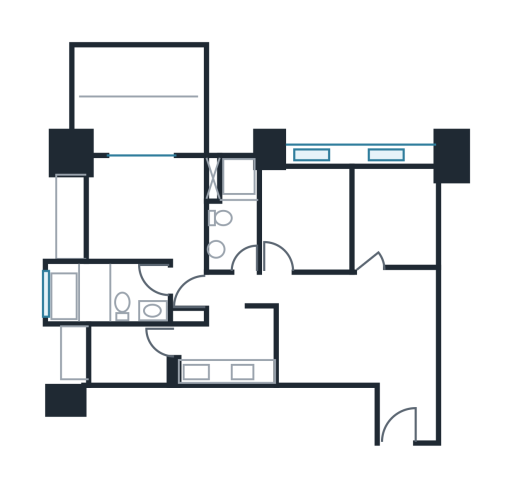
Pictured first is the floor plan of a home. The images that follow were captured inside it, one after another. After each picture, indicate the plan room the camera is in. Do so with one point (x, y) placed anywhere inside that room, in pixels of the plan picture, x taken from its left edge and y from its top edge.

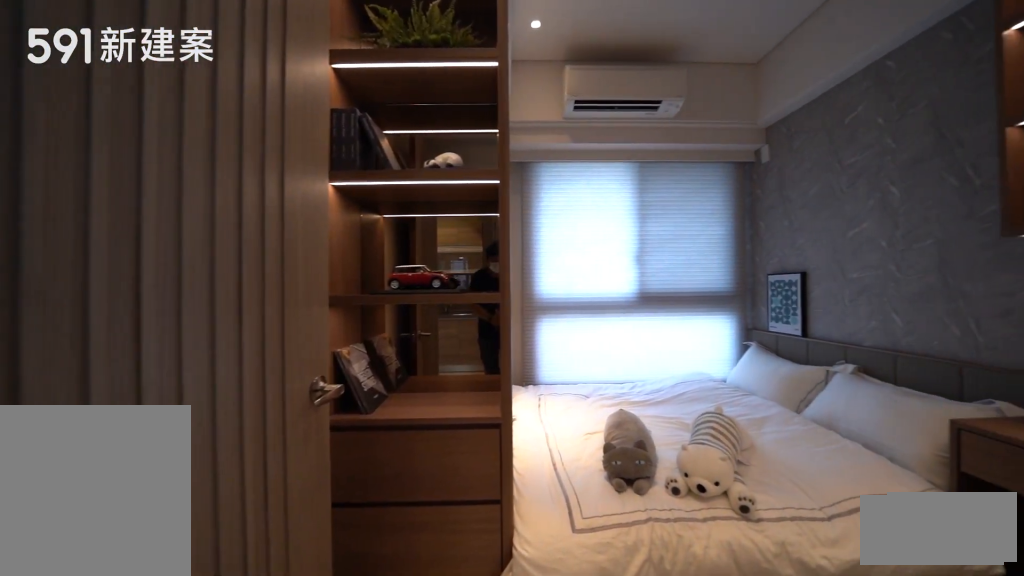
(305, 214)
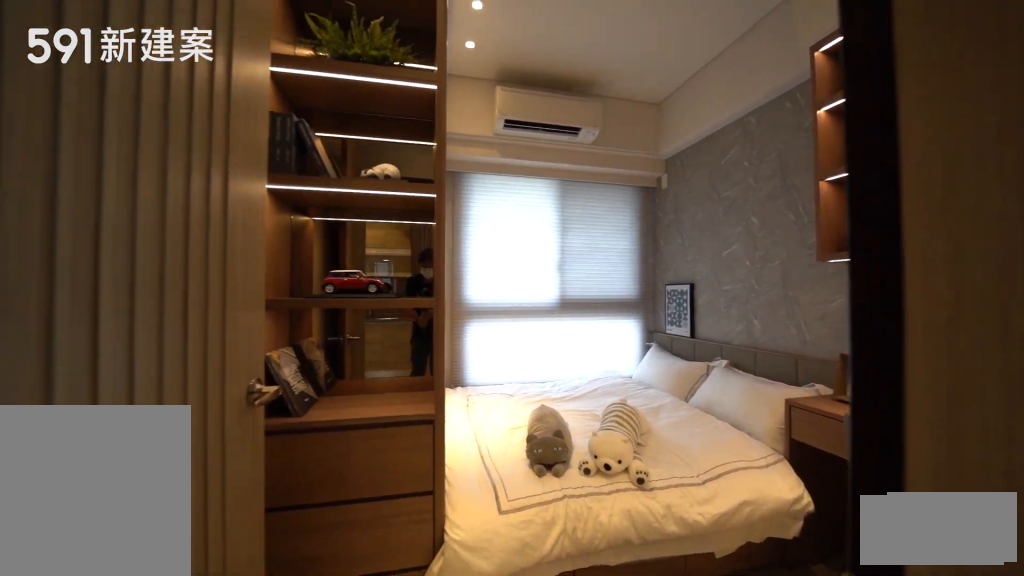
(305, 214)
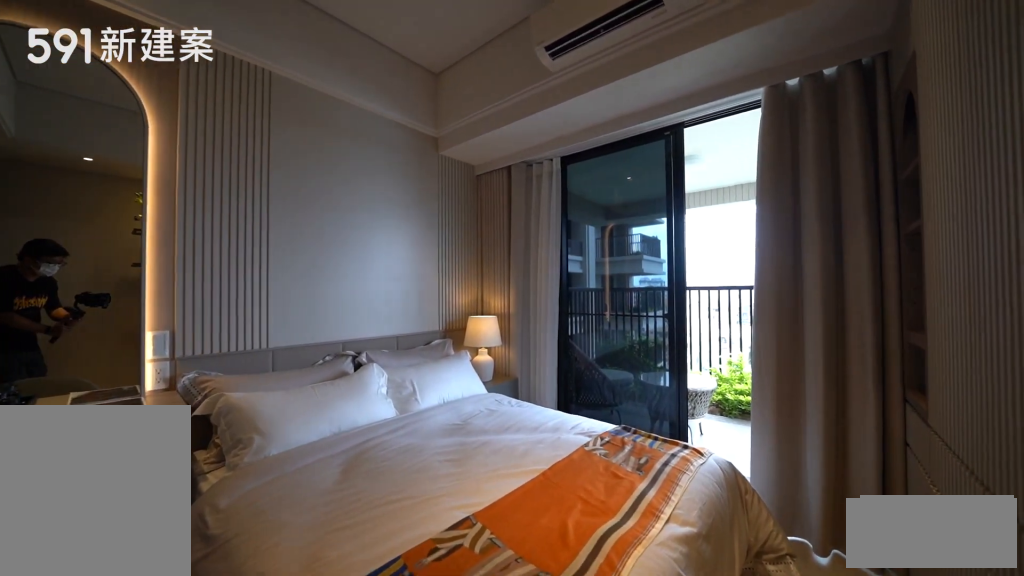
(147, 213)
